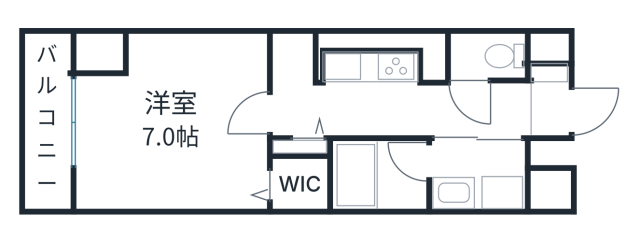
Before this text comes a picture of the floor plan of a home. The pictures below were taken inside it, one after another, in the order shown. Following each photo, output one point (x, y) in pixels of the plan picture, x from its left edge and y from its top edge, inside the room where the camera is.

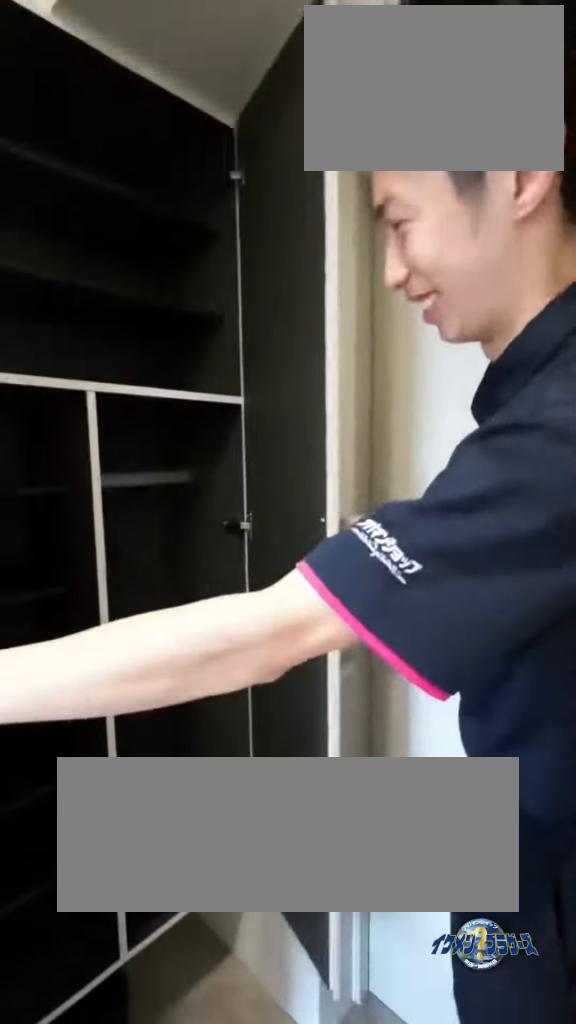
(550, 100)
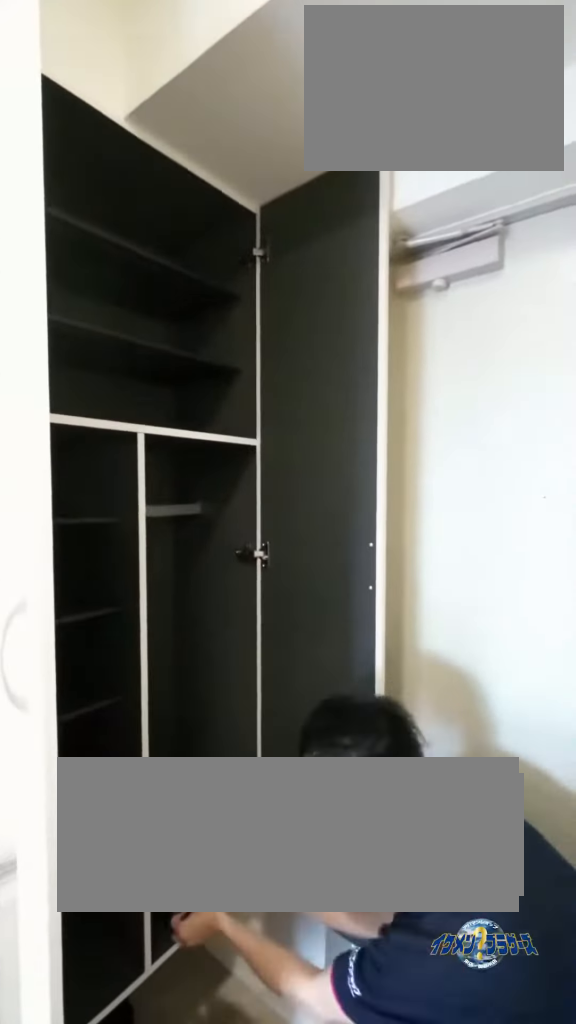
(550, 100)
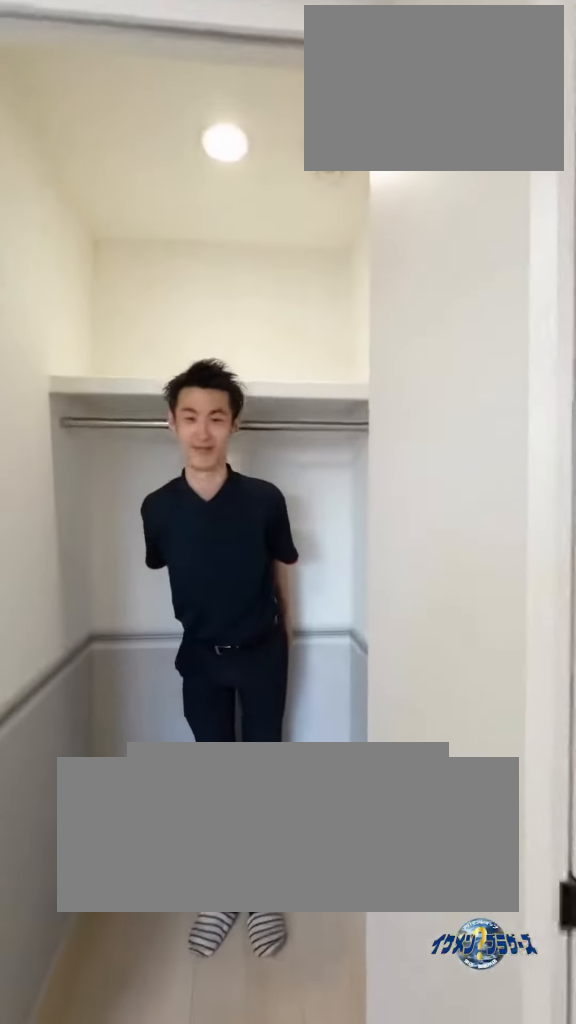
(299, 183)
